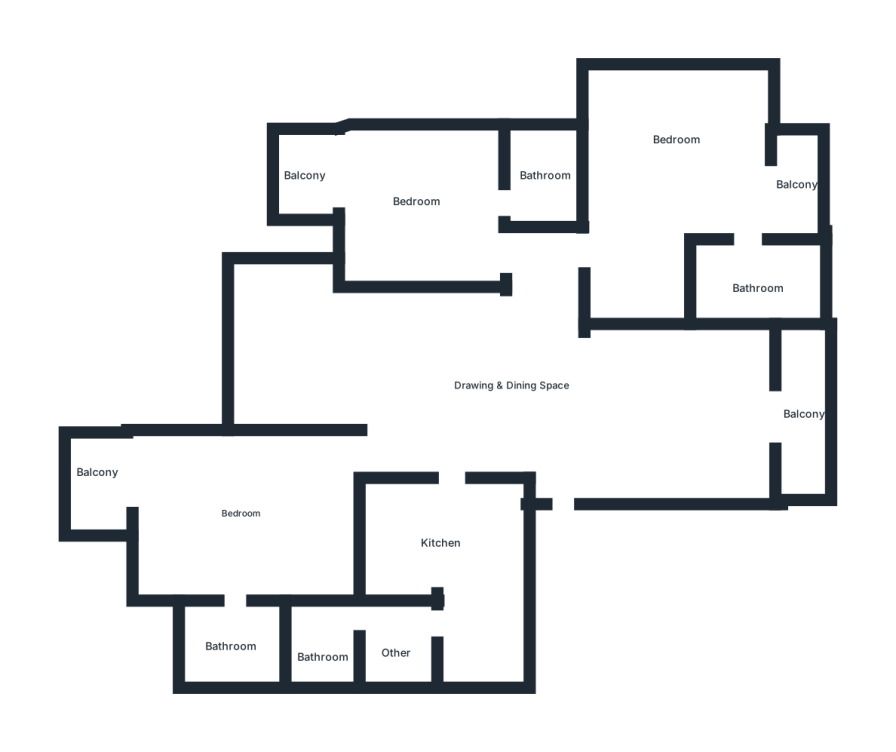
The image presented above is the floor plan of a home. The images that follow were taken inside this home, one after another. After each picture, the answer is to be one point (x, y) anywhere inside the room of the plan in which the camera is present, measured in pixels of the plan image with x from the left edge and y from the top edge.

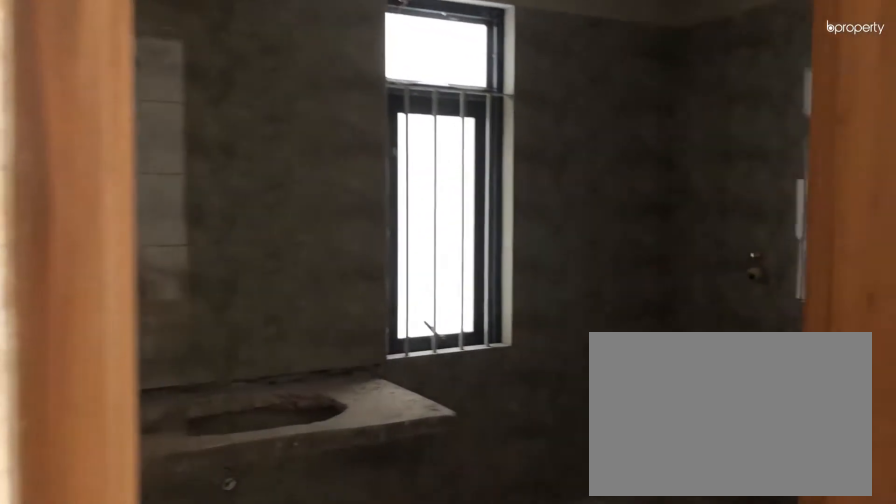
(233, 589)
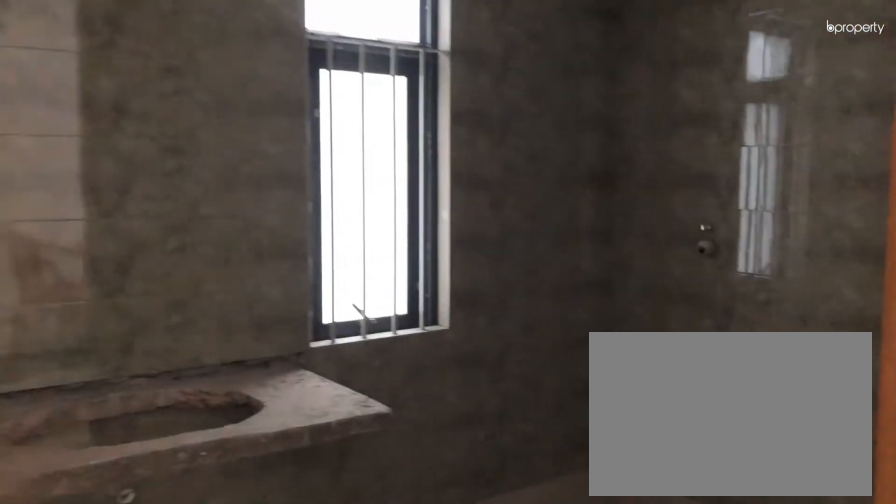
(233, 589)
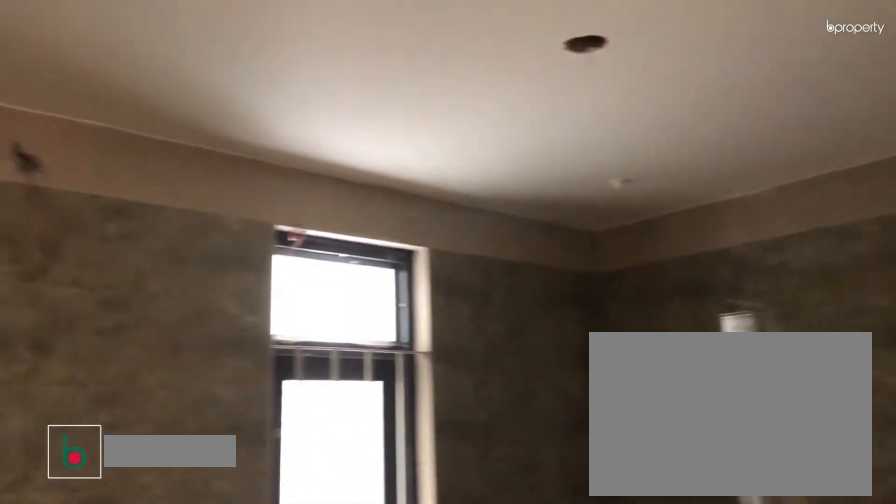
(247, 637)
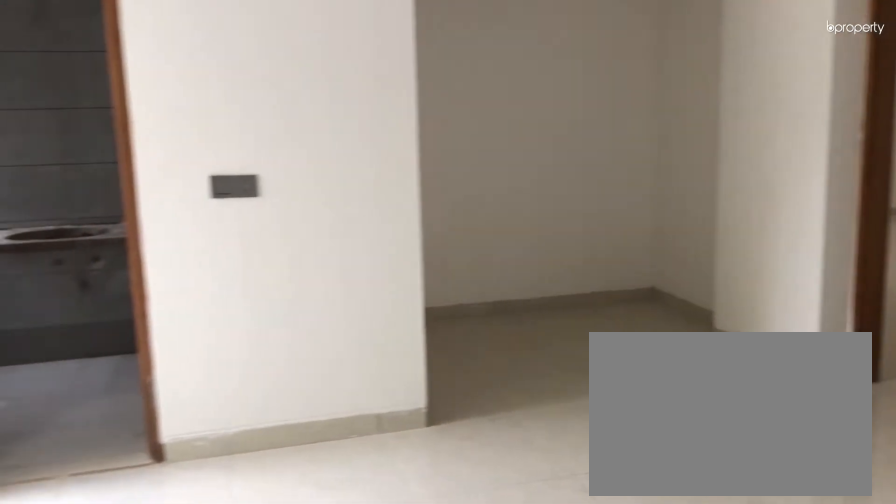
(683, 181)
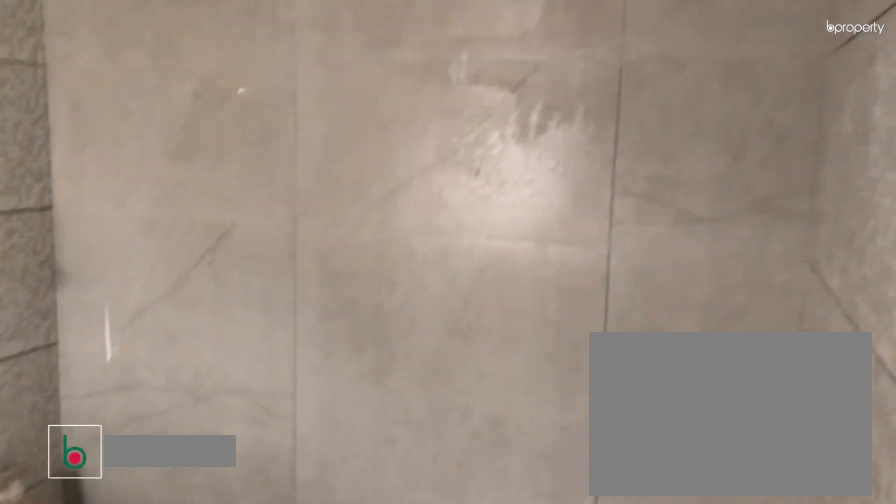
(749, 287)
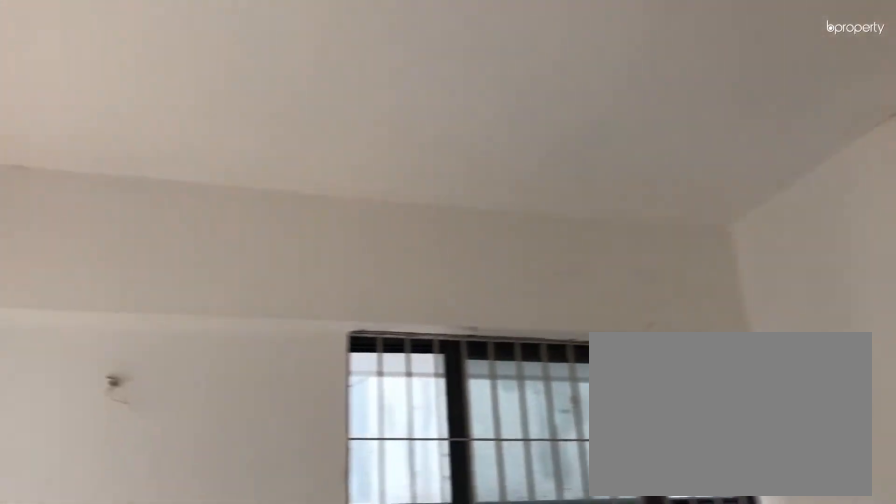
(442, 206)
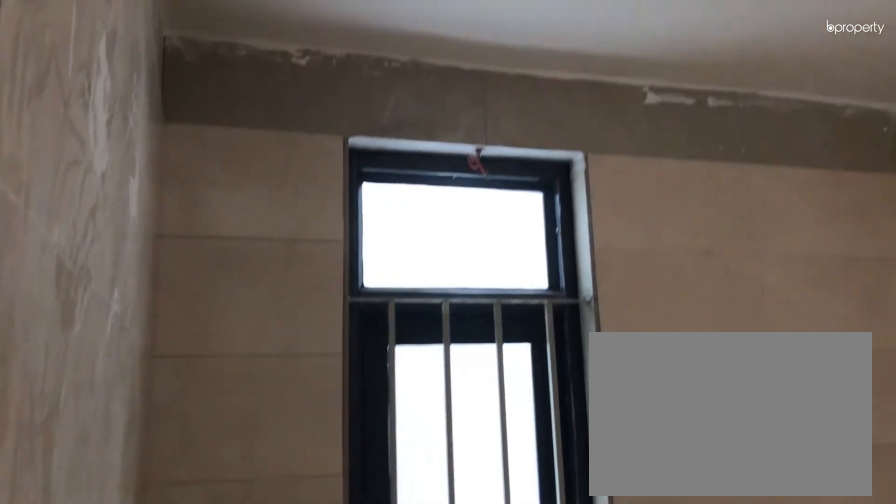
(554, 180)
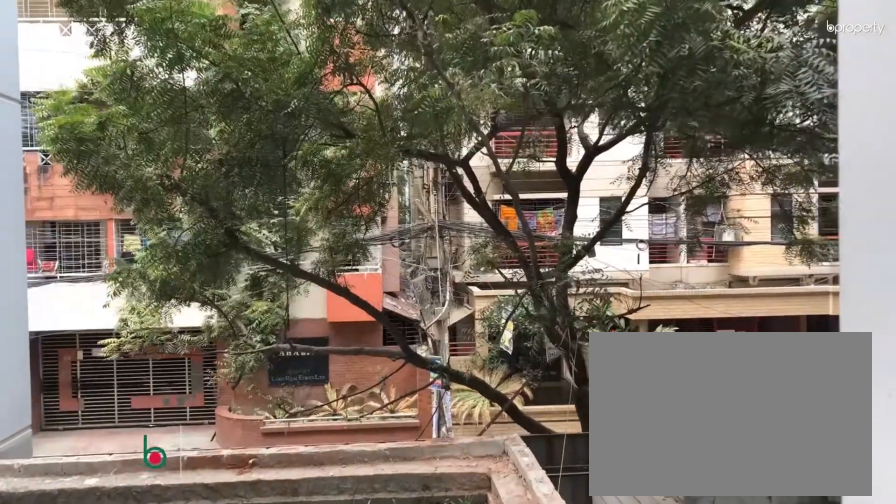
(335, 177)
